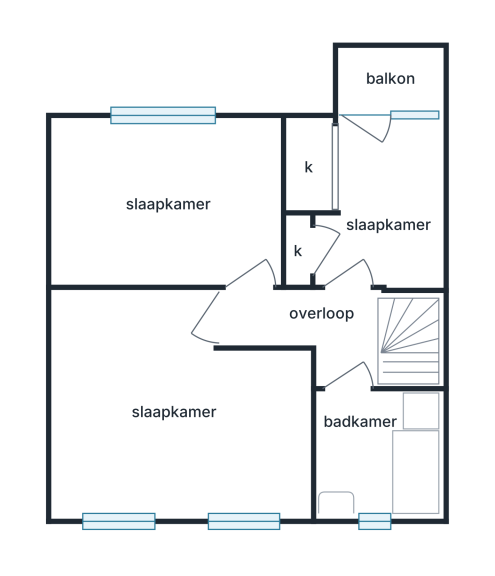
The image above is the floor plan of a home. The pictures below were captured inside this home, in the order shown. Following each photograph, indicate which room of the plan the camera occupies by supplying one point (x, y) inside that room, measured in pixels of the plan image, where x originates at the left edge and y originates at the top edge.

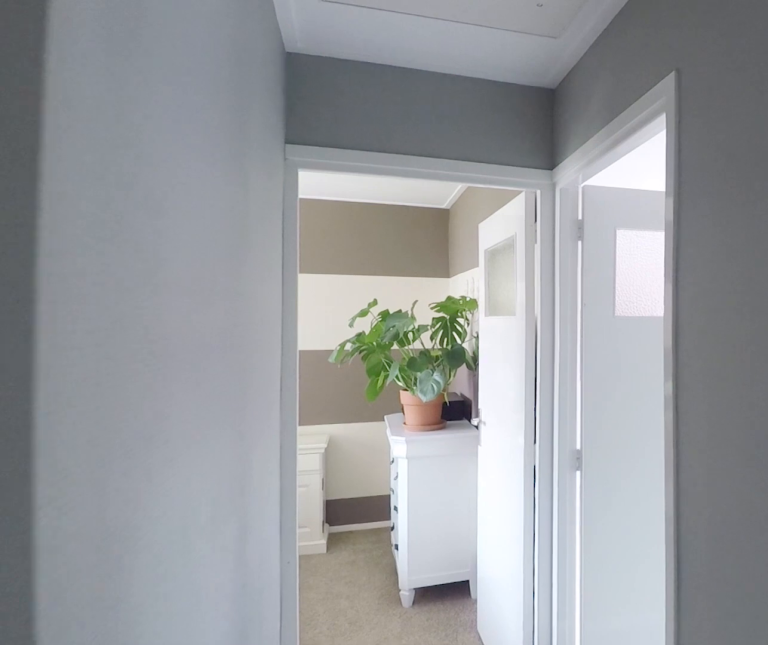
(328, 330)
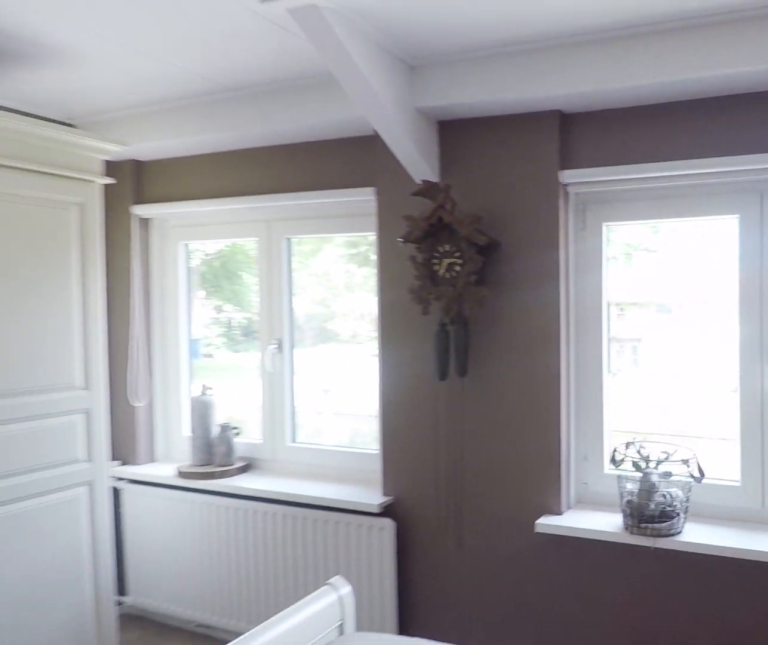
(253, 436)
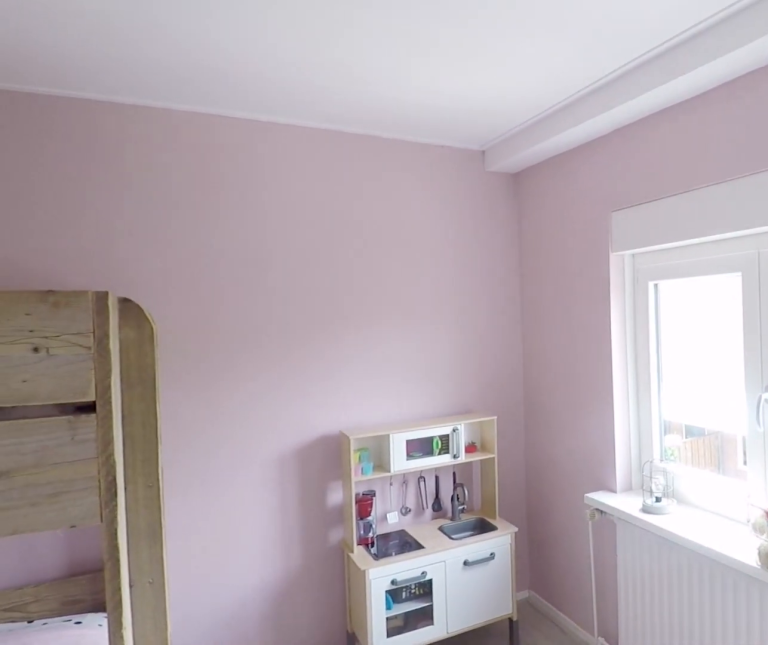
(273, 208)
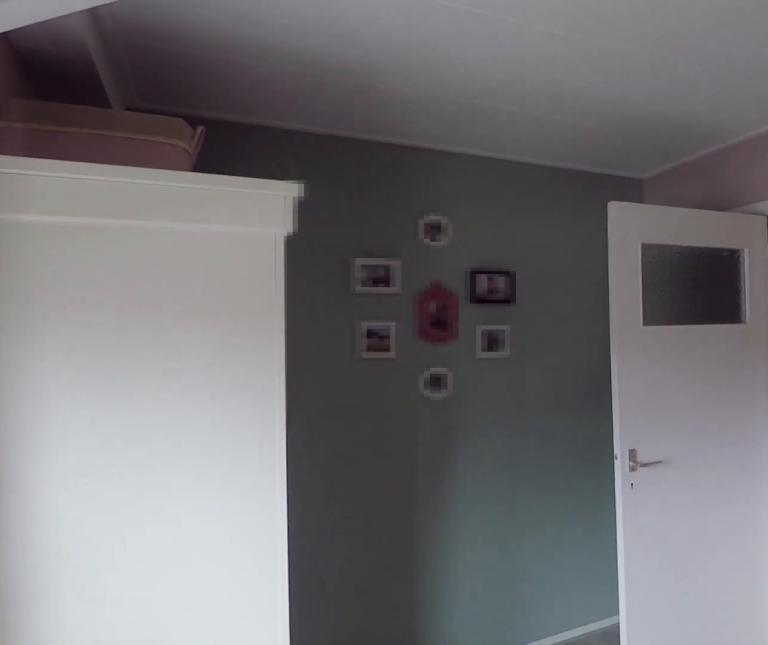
(273, 208)
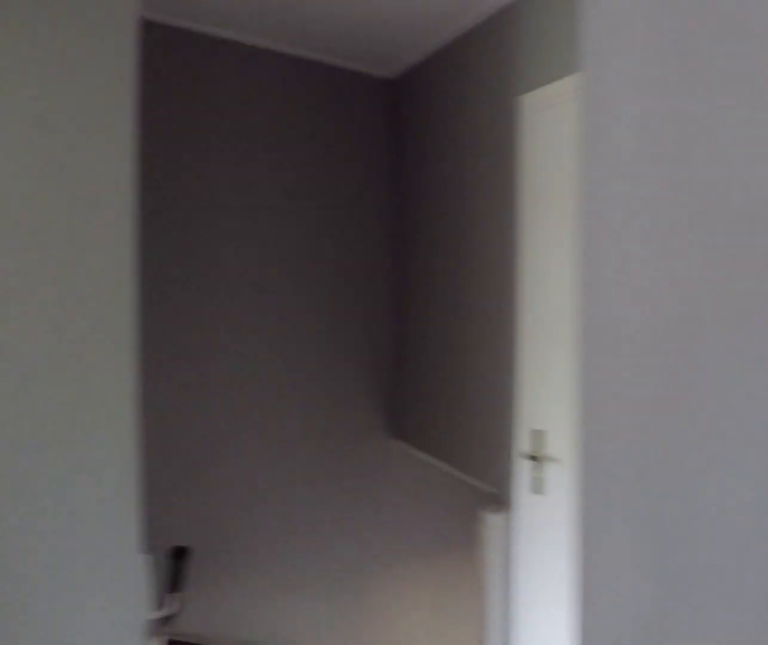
(328, 330)
